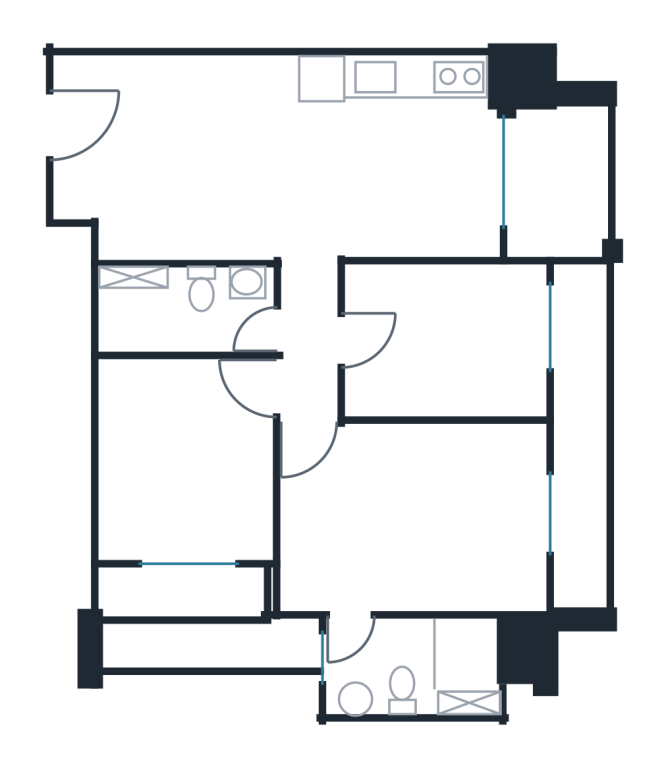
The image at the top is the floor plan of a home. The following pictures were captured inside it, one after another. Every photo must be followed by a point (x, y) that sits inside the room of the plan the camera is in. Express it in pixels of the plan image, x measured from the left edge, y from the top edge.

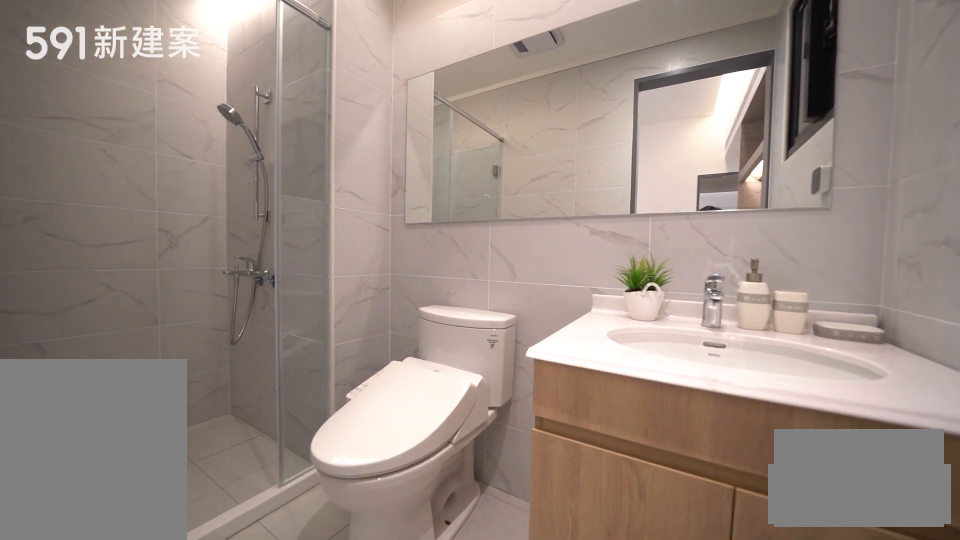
(410, 666)
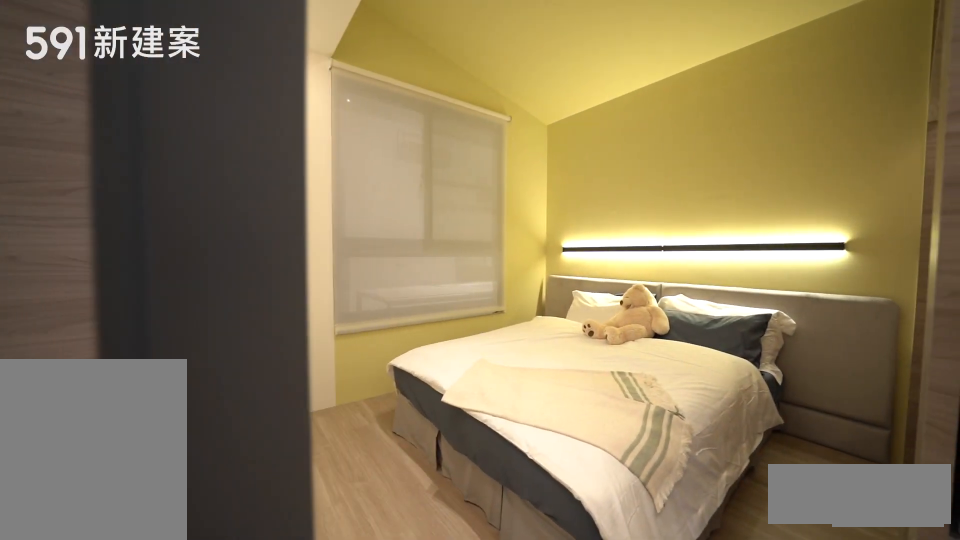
(188, 459)
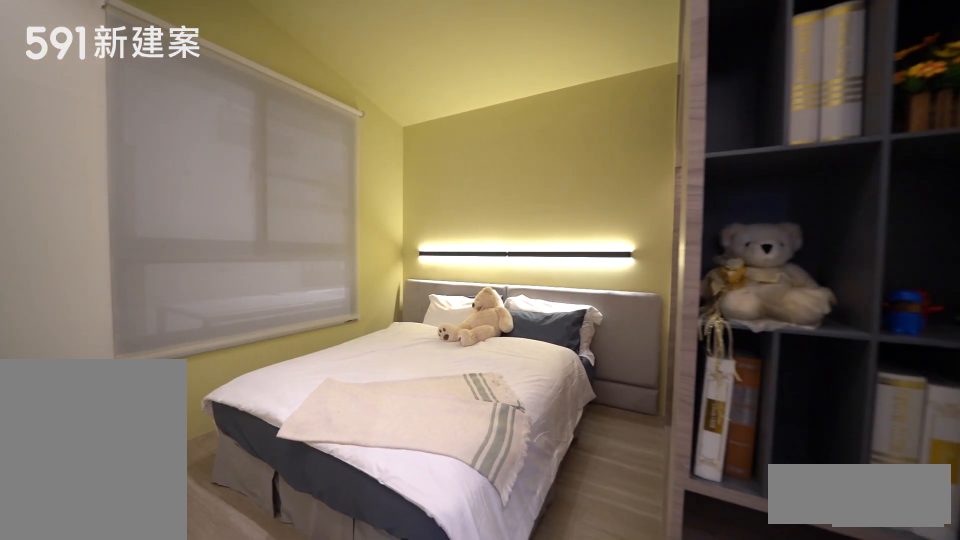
(188, 459)
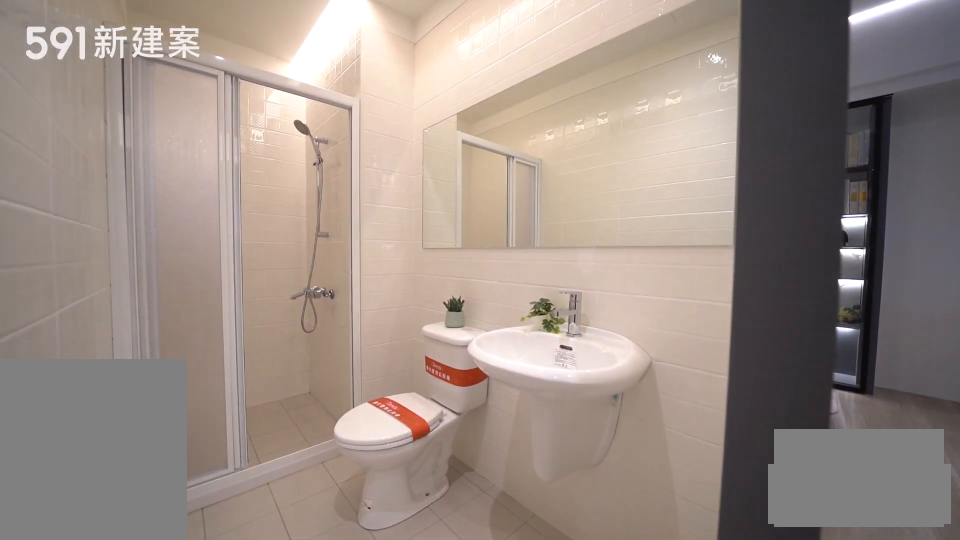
(184, 311)
